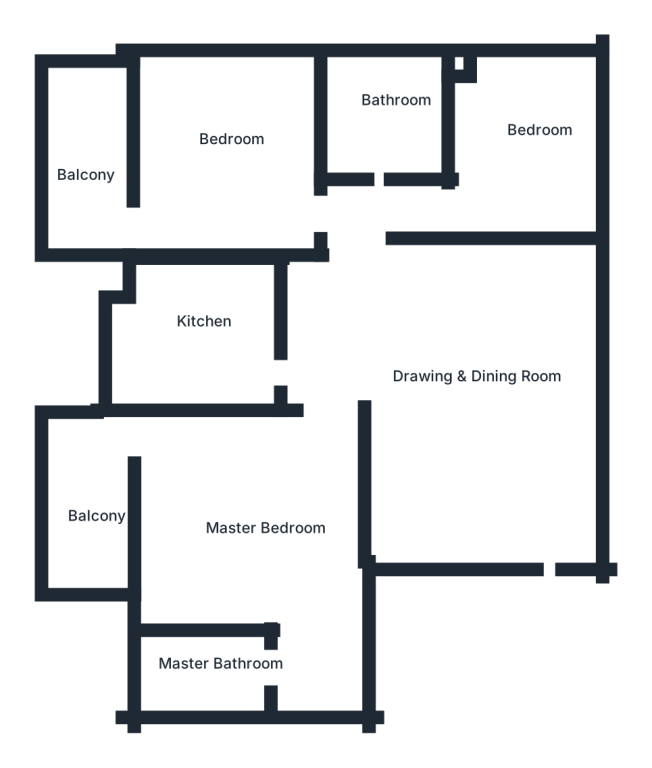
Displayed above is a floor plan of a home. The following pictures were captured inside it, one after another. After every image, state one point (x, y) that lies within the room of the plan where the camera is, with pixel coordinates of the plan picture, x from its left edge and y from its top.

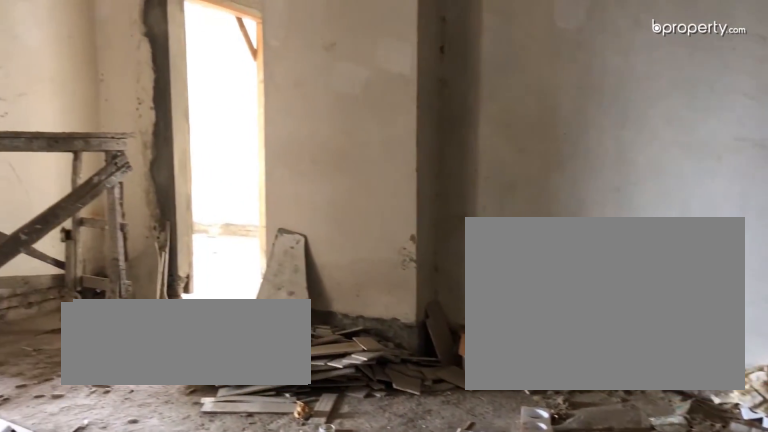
(499, 408)
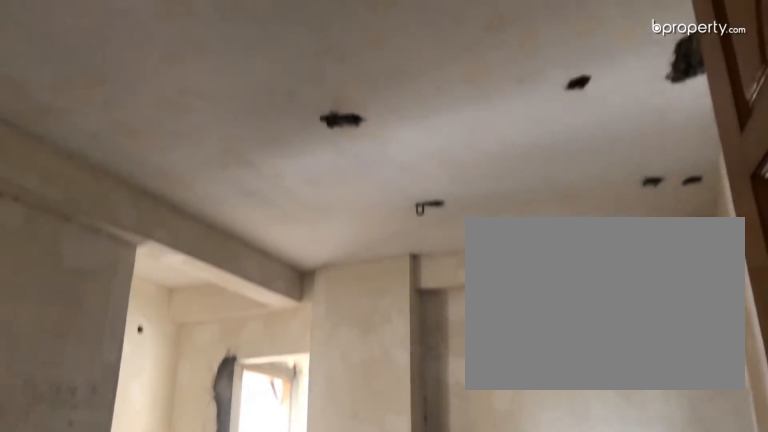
(487, 374)
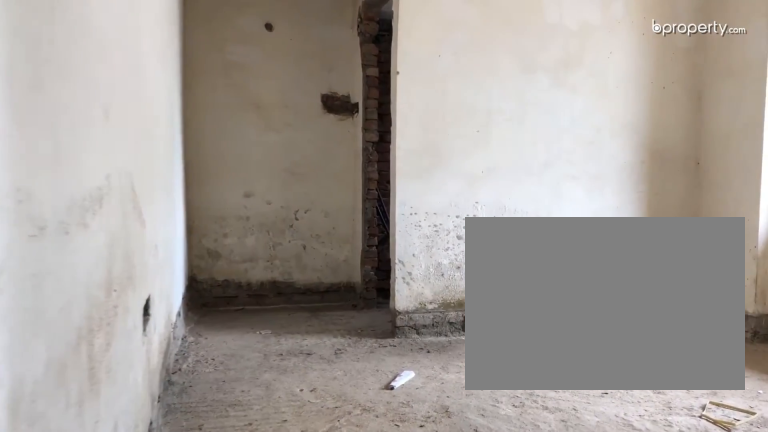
(276, 519)
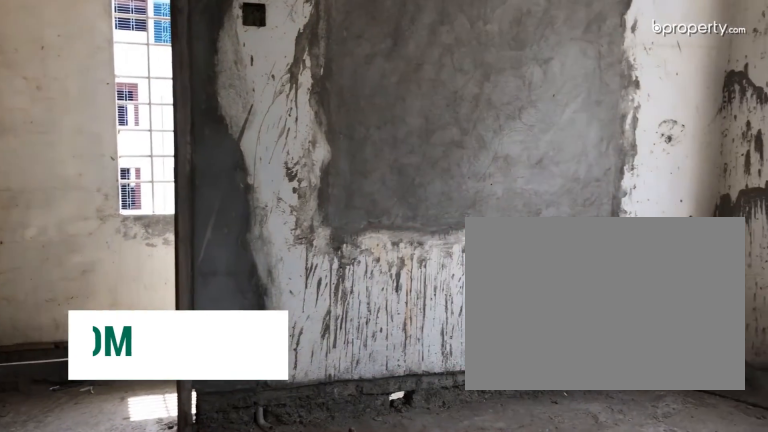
(233, 174)
